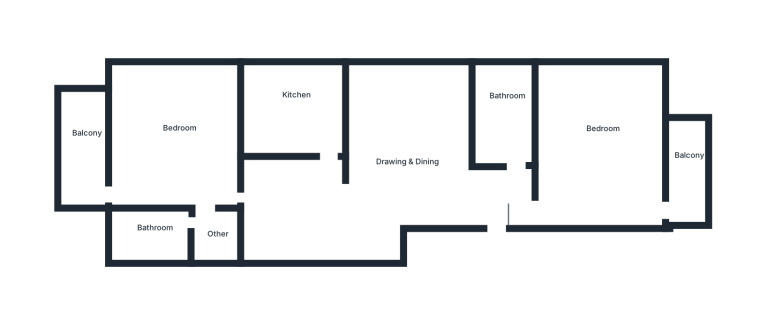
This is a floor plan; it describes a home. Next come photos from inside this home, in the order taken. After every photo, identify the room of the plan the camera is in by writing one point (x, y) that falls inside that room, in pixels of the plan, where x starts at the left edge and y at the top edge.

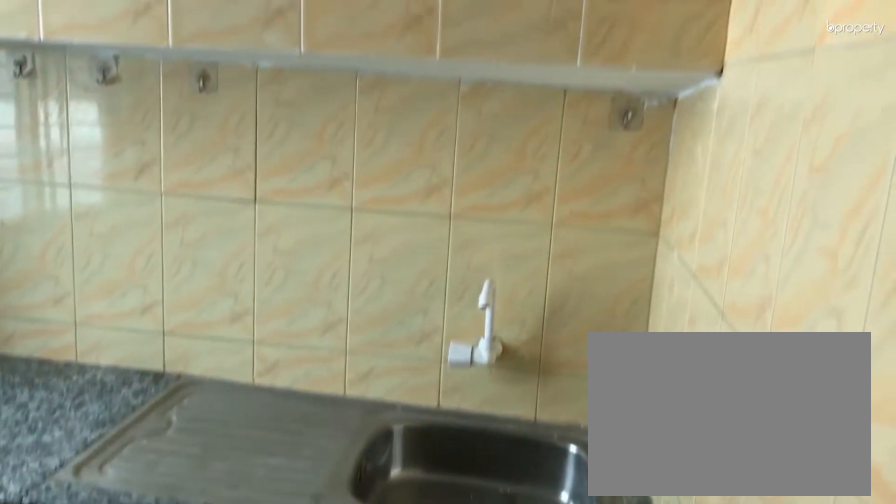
(300, 109)
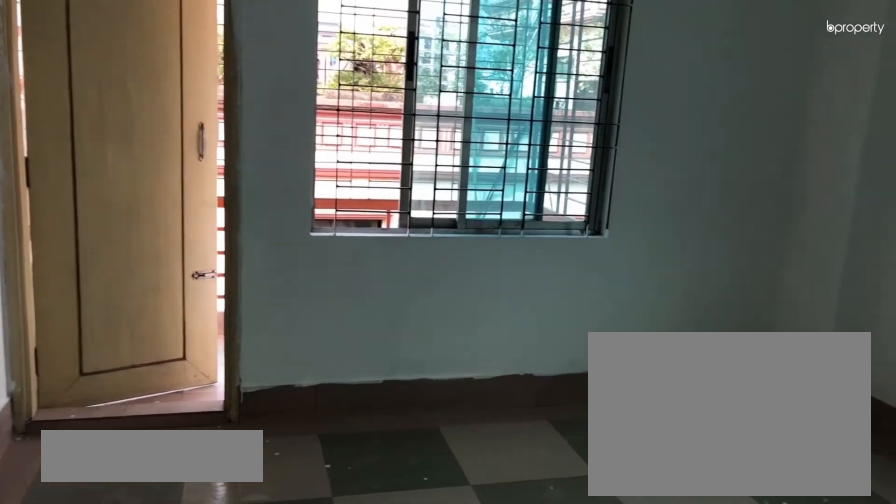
(175, 135)
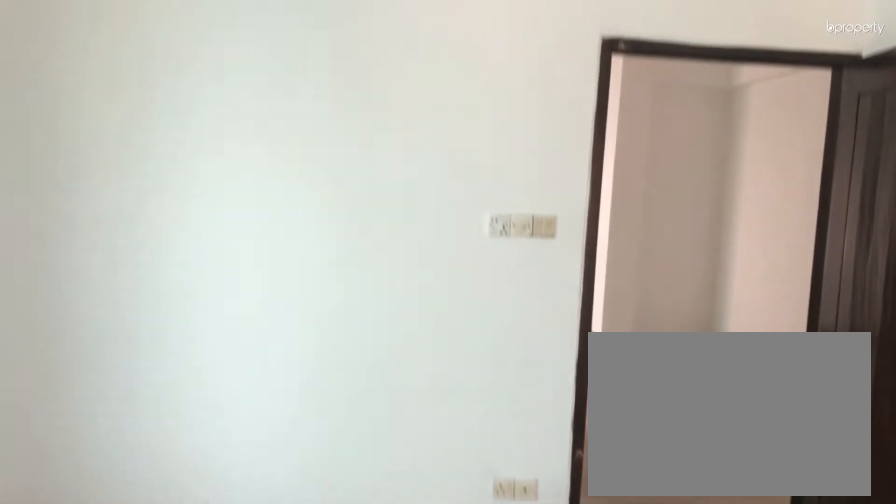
(175, 135)
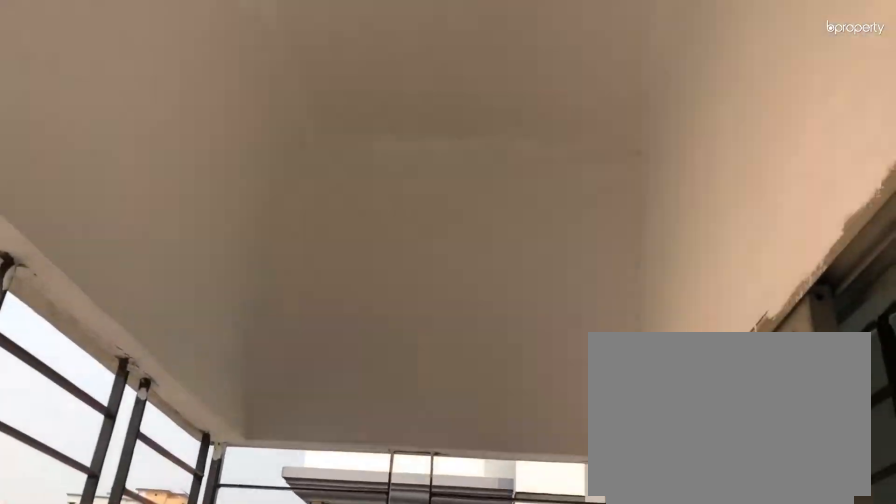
(81, 139)
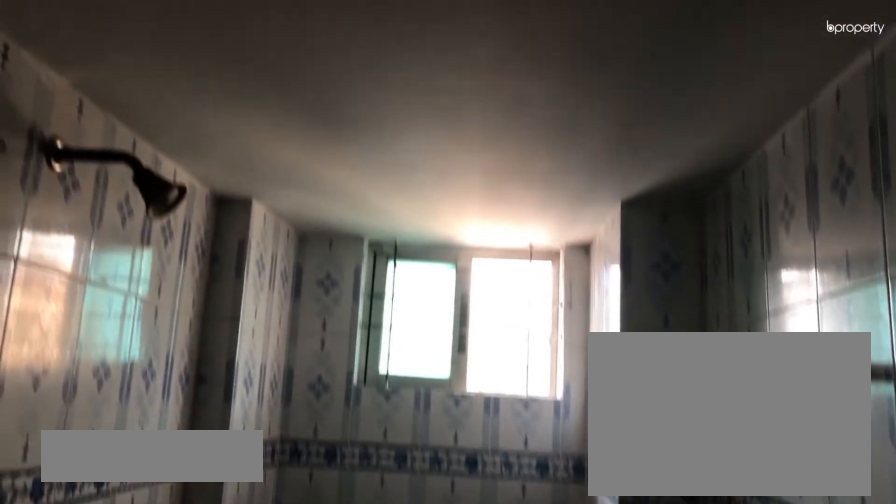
(156, 234)
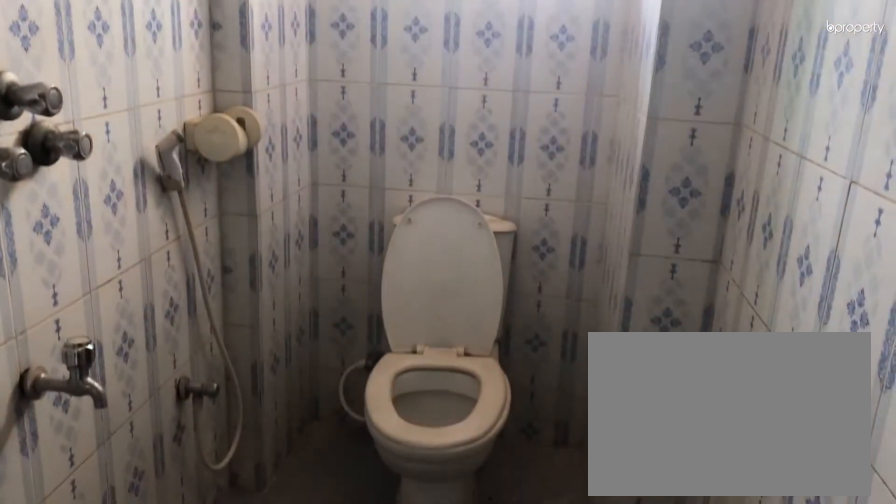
(156, 234)
